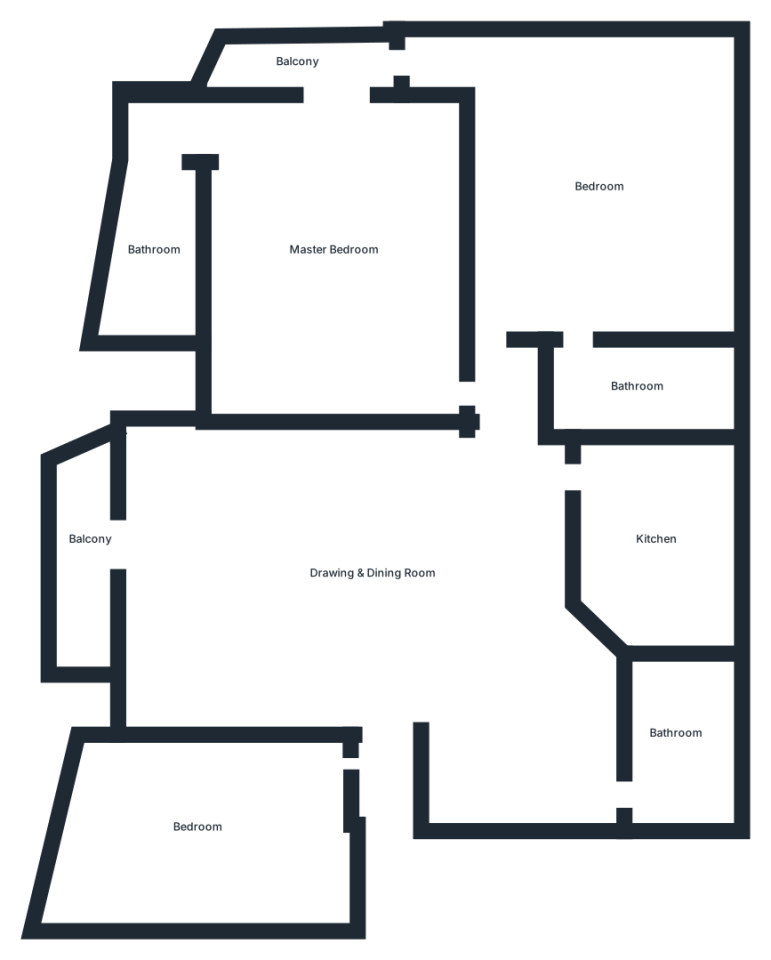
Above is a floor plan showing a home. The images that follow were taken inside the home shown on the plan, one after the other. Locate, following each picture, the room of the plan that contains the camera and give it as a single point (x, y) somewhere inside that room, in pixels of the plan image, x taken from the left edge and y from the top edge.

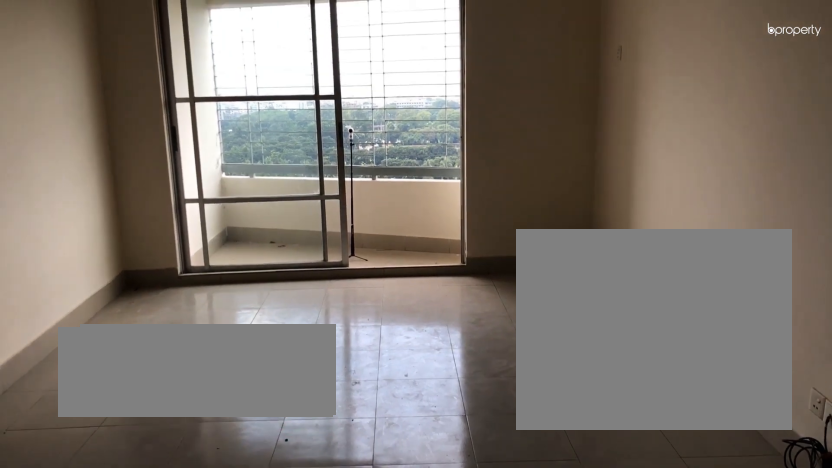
(371, 572)
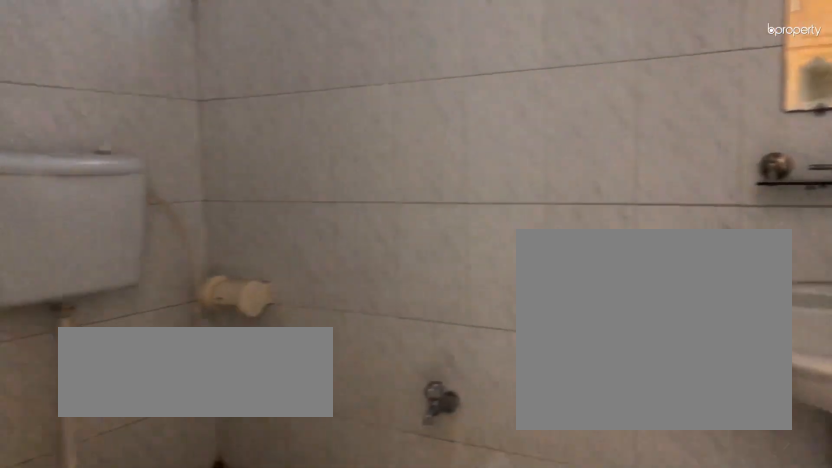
(672, 731)
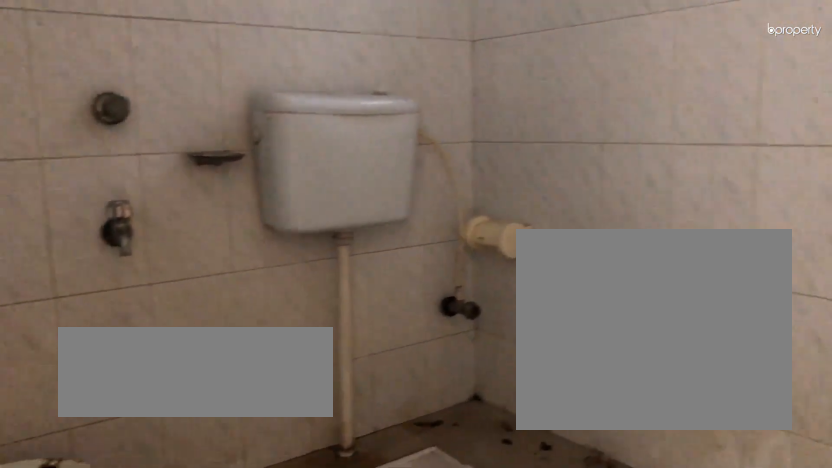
(672, 731)
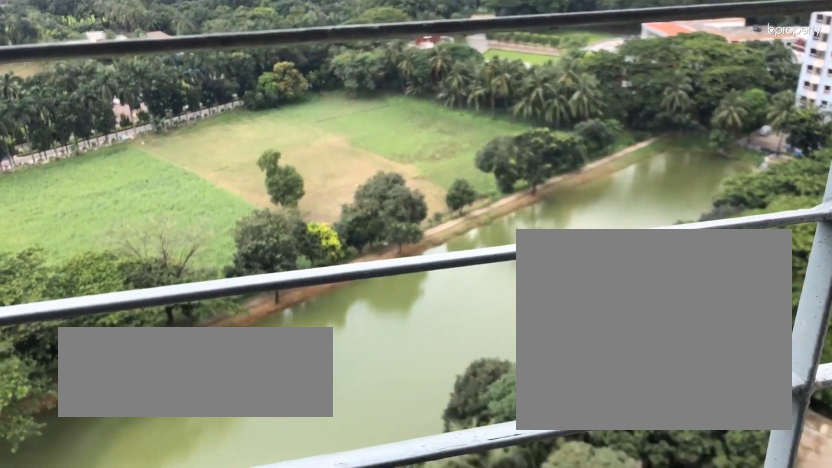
(87, 537)
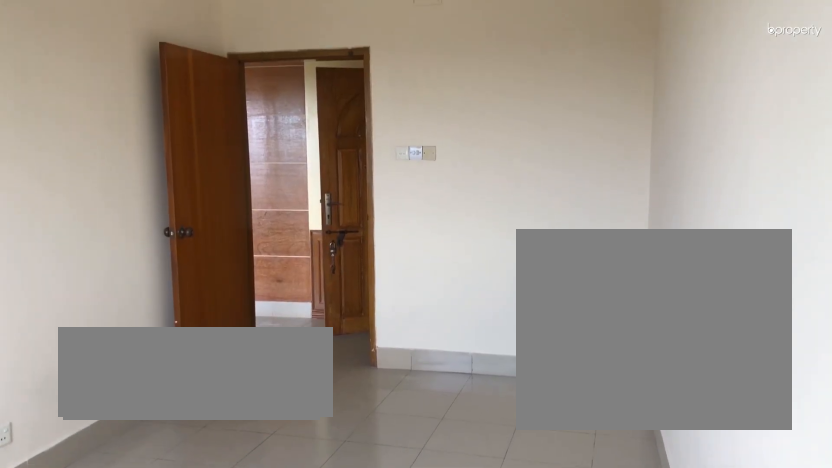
(198, 824)
